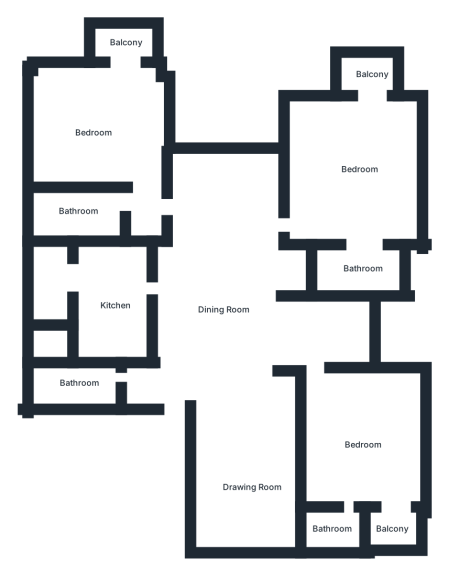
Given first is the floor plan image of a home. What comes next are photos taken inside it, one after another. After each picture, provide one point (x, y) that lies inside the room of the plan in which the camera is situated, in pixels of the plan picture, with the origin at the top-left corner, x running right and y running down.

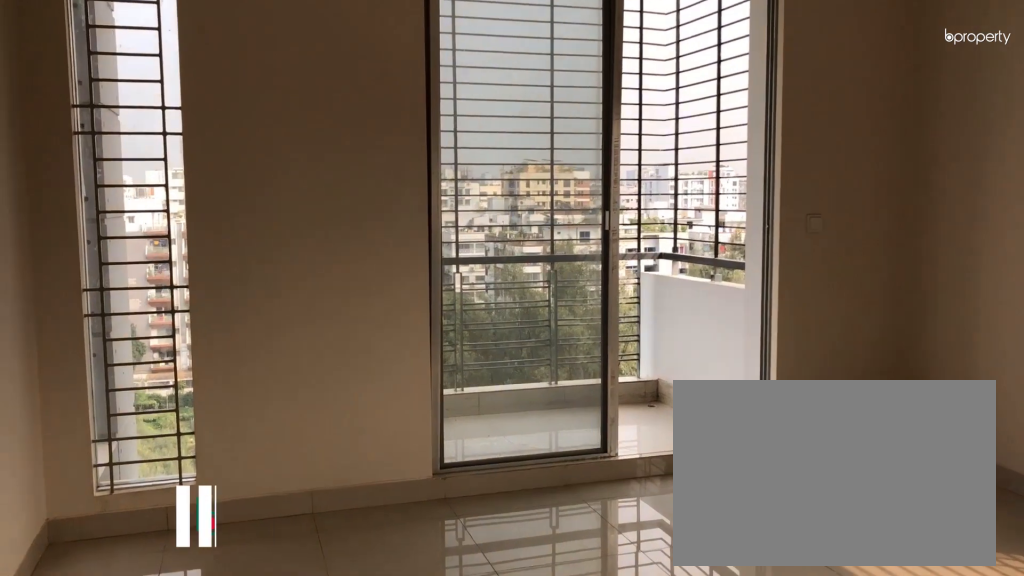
(360, 166)
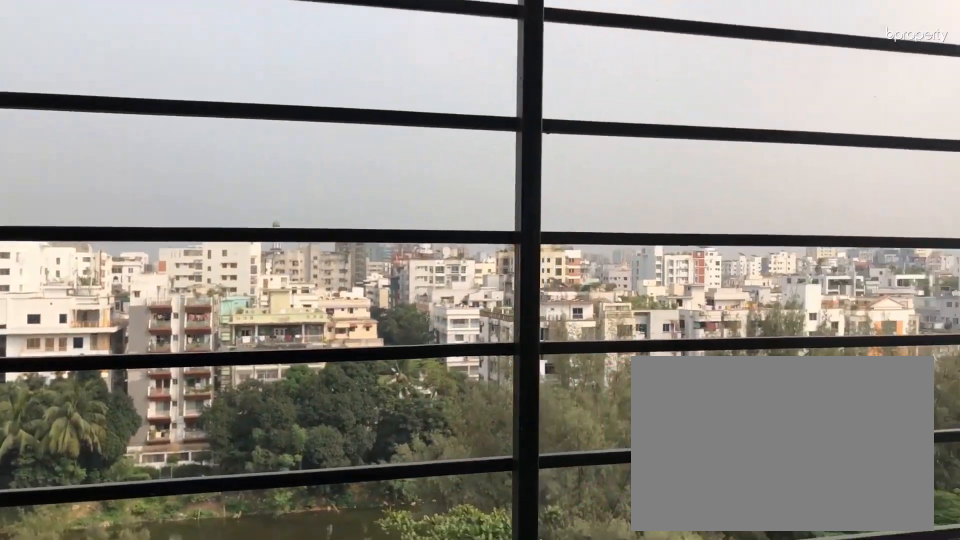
(368, 69)
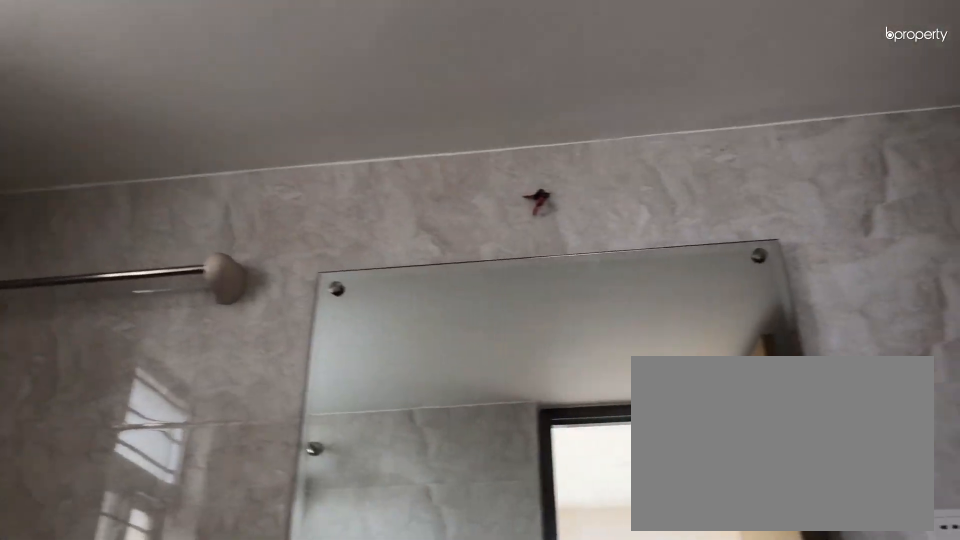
(368, 269)
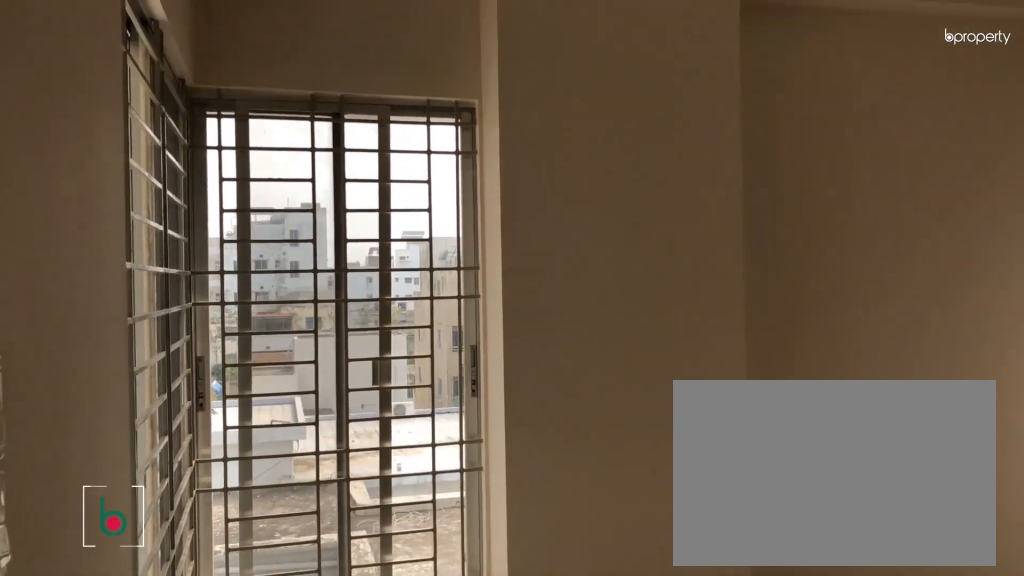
(373, 457)
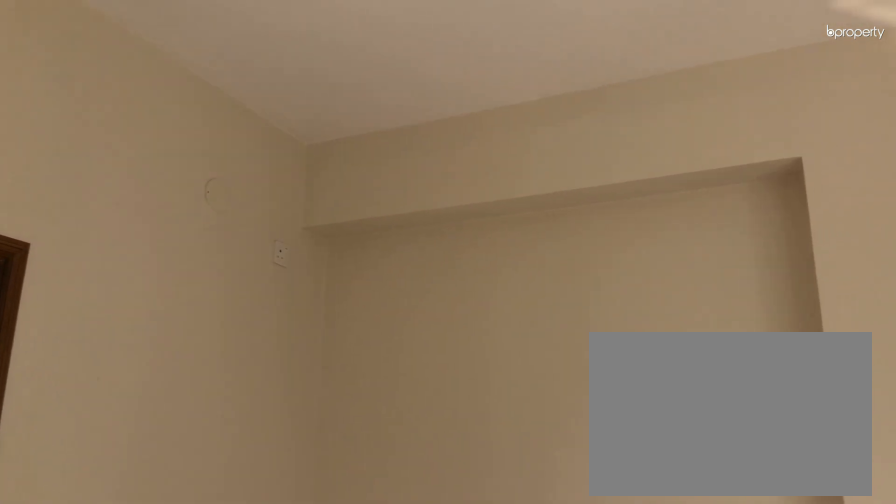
(373, 457)
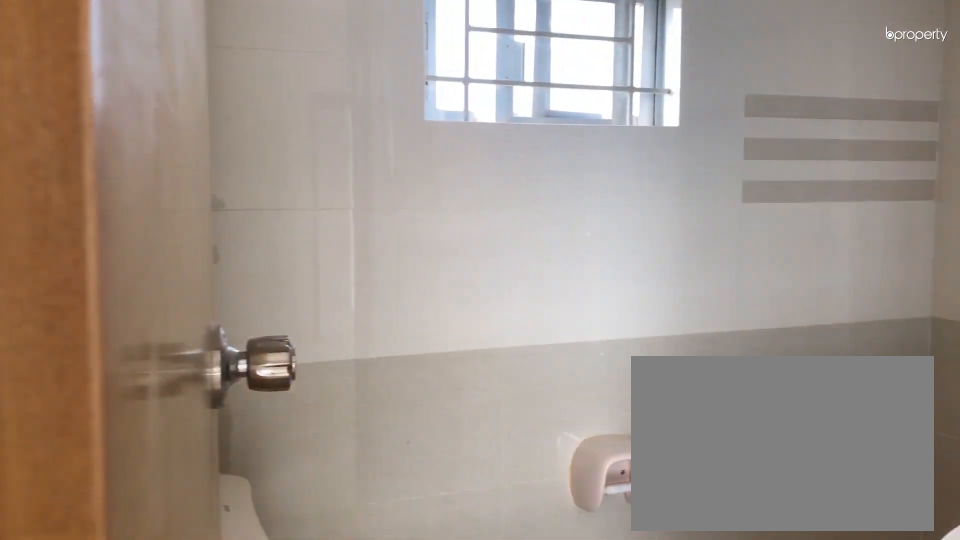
(331, 532)
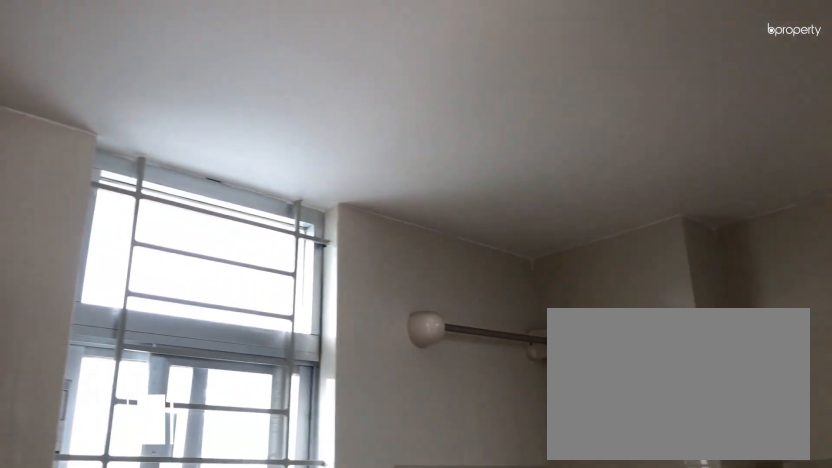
(331, 532)
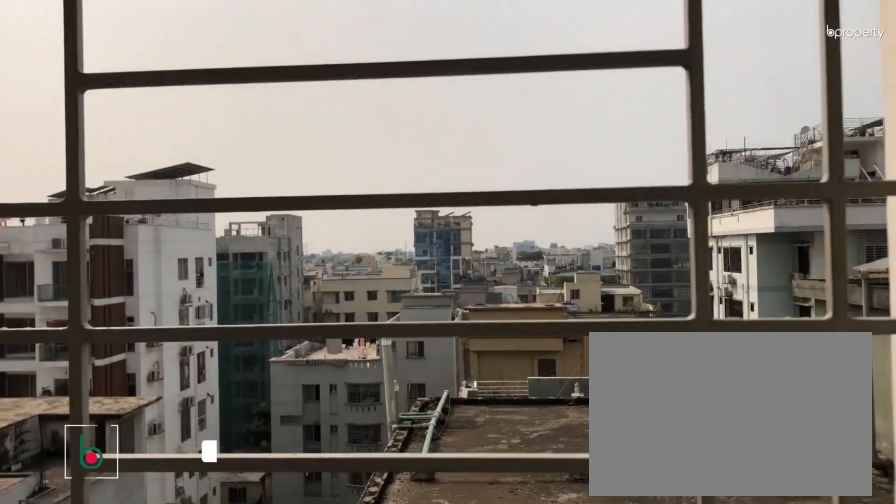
(393, 532)
